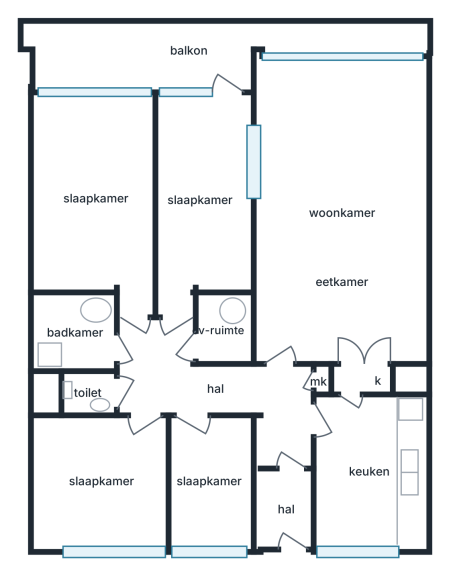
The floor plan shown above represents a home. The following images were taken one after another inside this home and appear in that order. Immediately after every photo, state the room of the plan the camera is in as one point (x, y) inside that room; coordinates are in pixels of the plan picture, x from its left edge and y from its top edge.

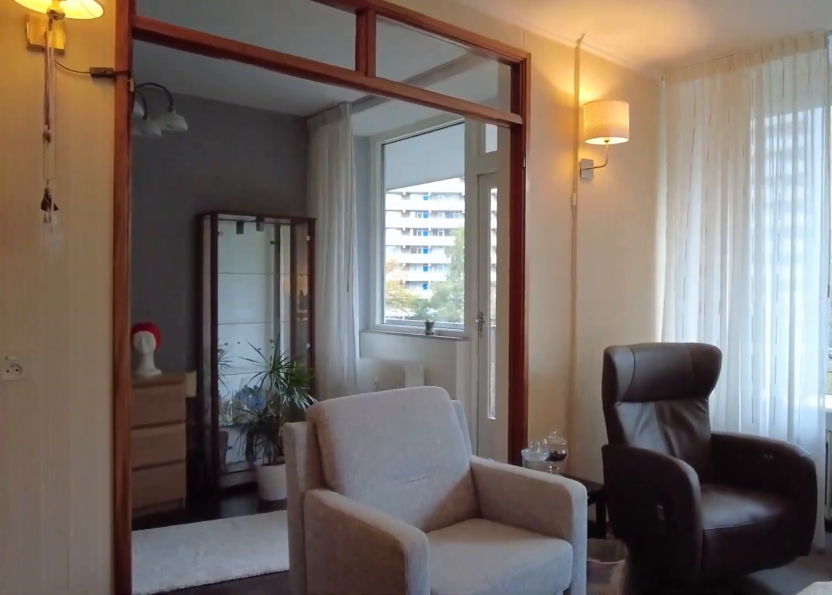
(340, 211)
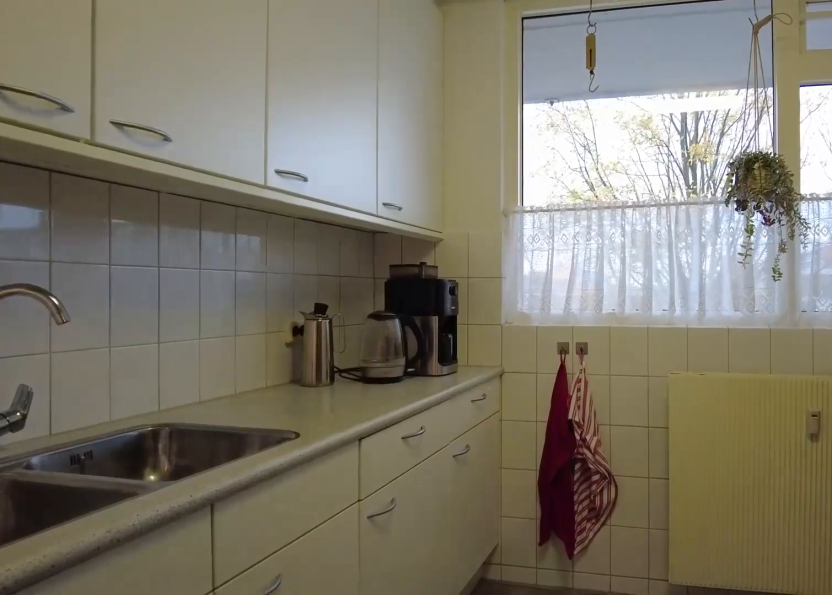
(368, 471)
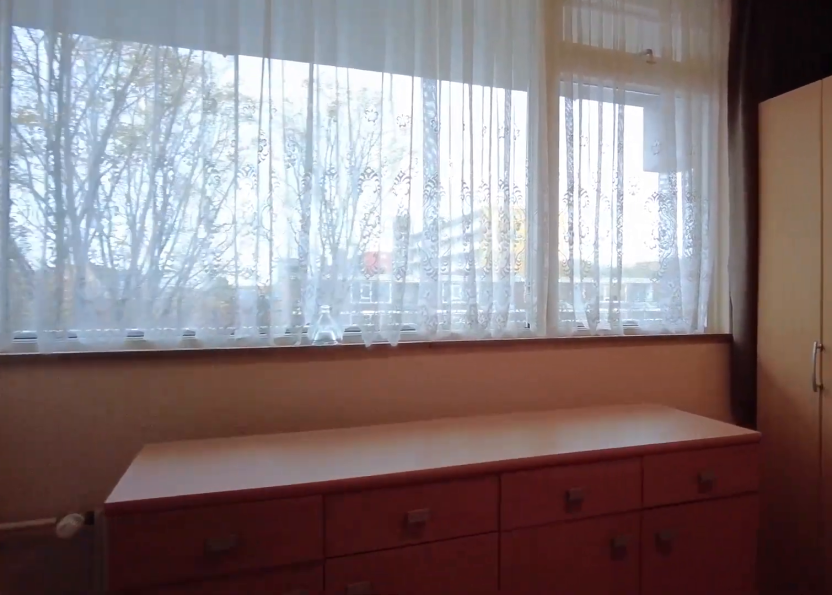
(101, 480)
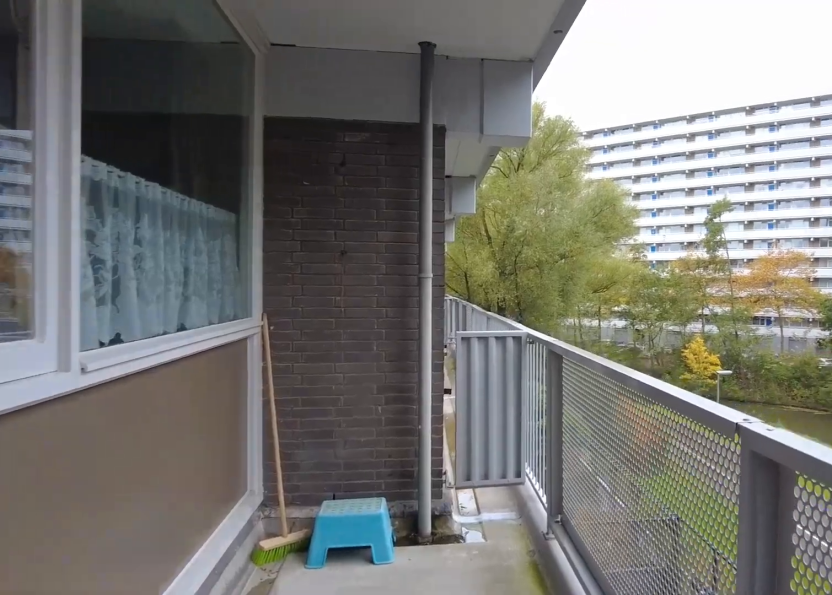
(189, 51)
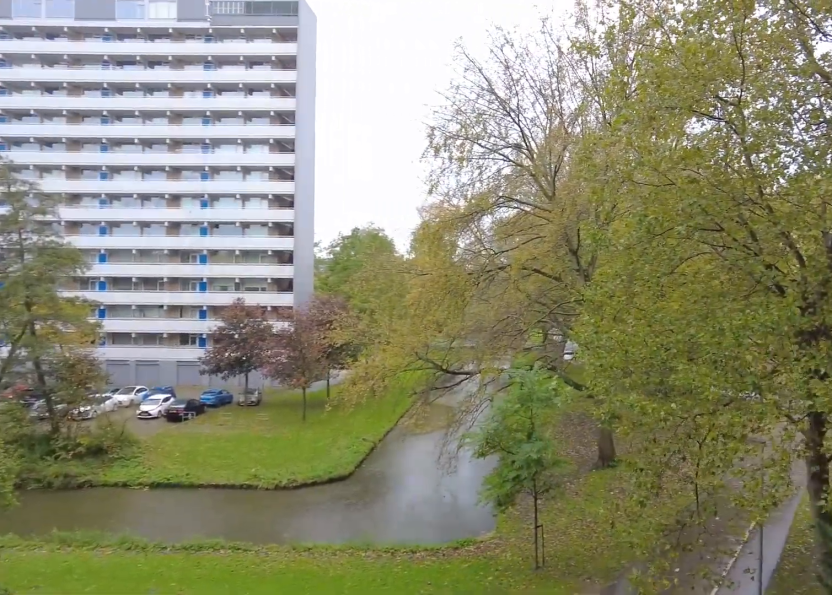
(189, 51)
